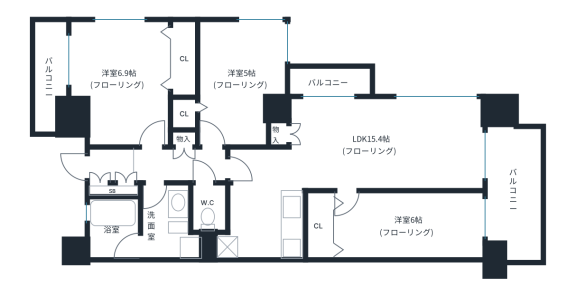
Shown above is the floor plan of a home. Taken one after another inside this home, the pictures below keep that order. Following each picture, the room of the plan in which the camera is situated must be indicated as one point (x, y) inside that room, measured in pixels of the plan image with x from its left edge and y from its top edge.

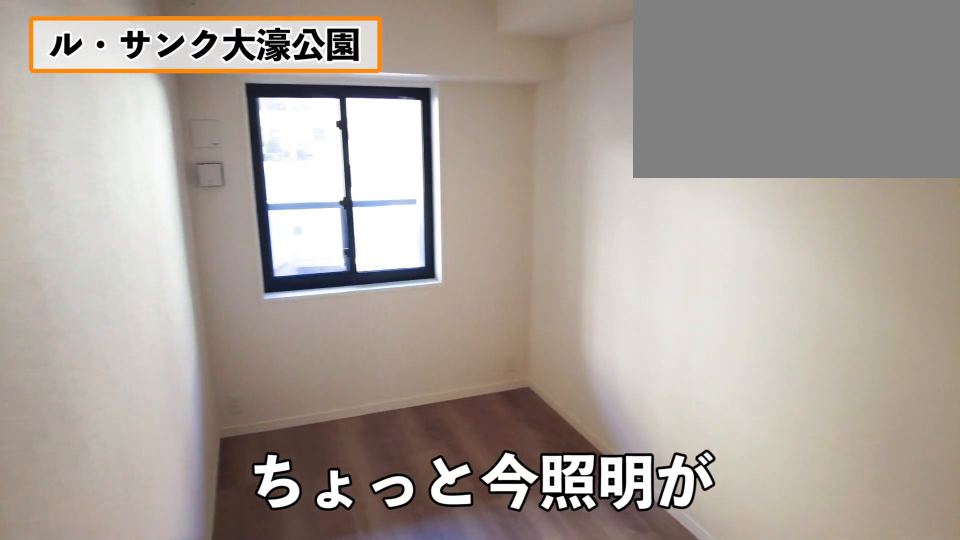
(409, 225)
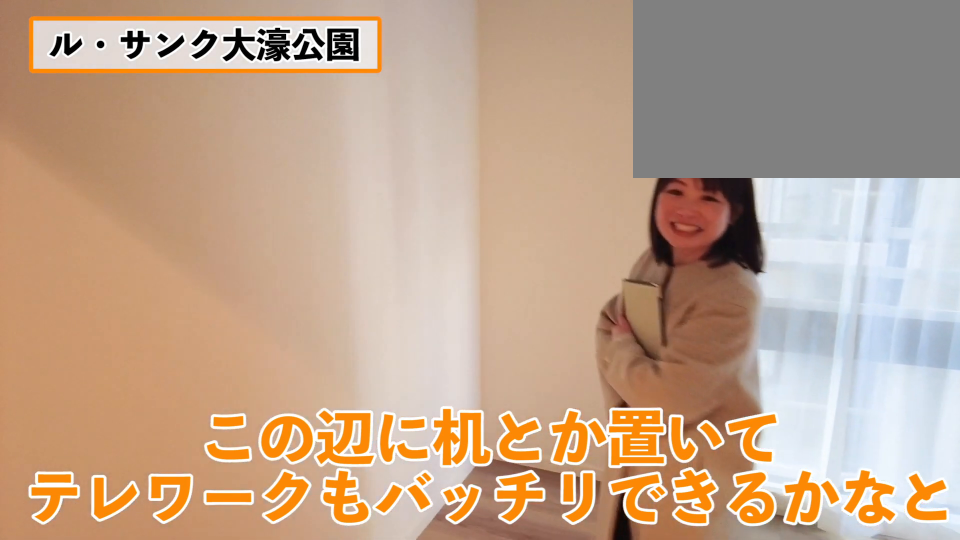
(240, 80)
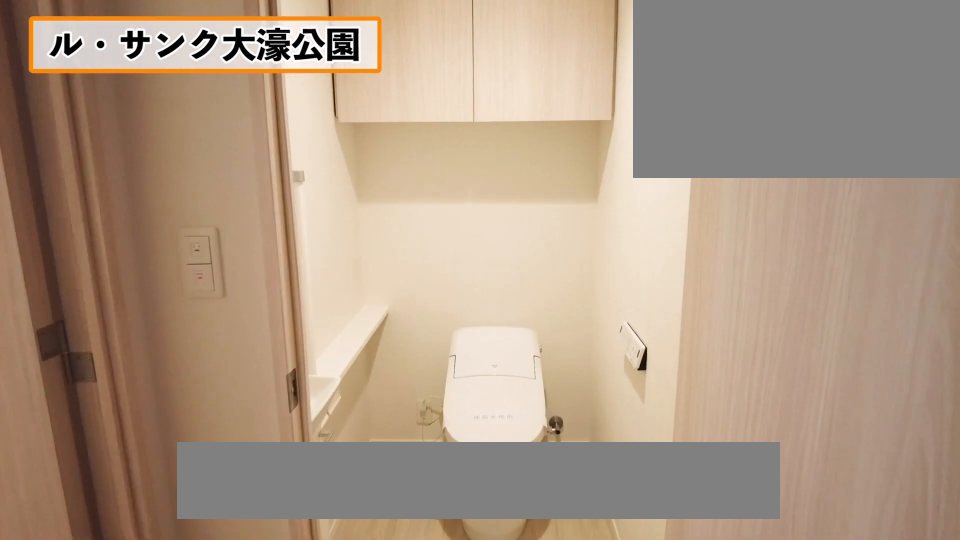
(210, 212)
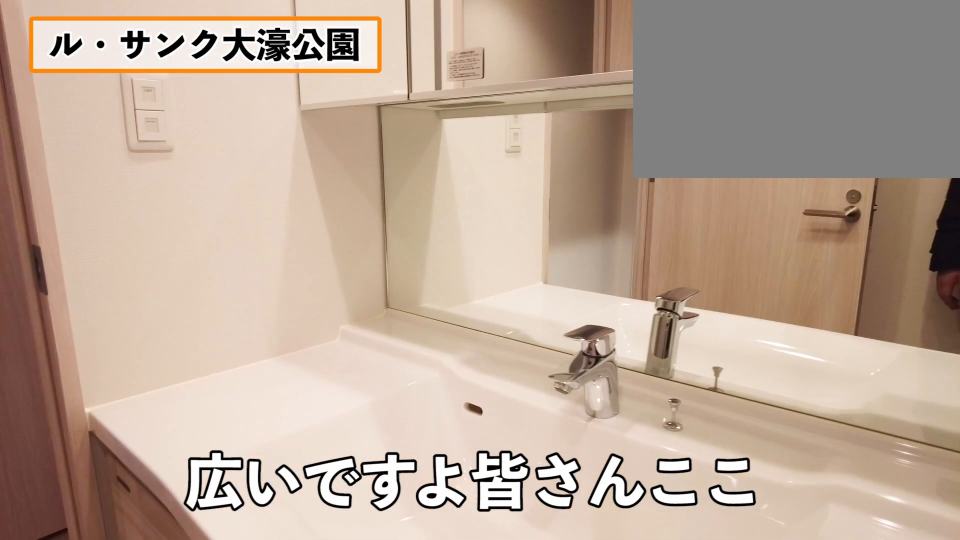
(160, 212)
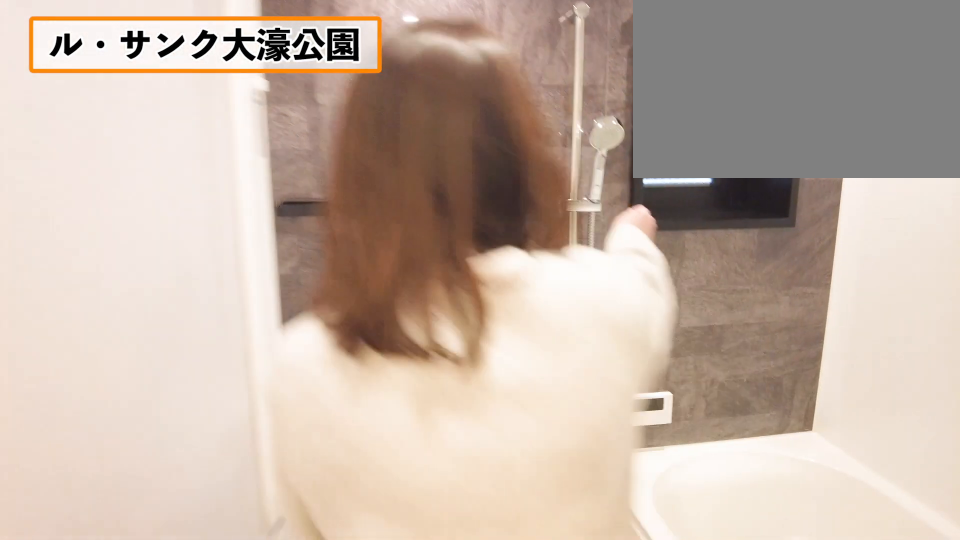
(123, 232)
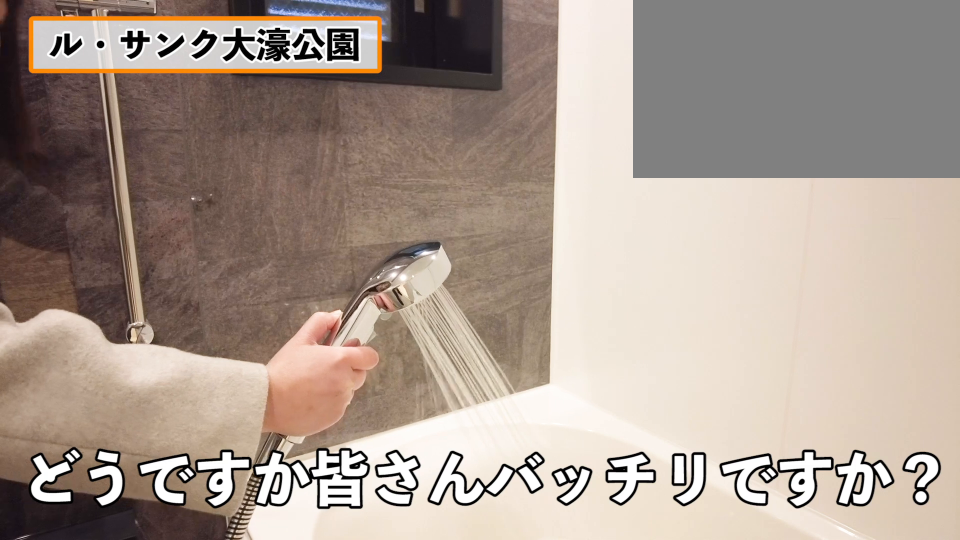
(122, 232)
